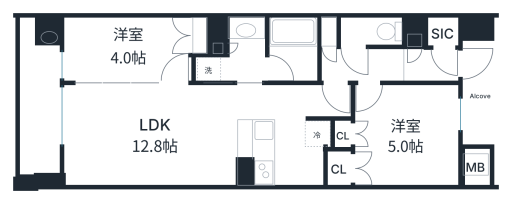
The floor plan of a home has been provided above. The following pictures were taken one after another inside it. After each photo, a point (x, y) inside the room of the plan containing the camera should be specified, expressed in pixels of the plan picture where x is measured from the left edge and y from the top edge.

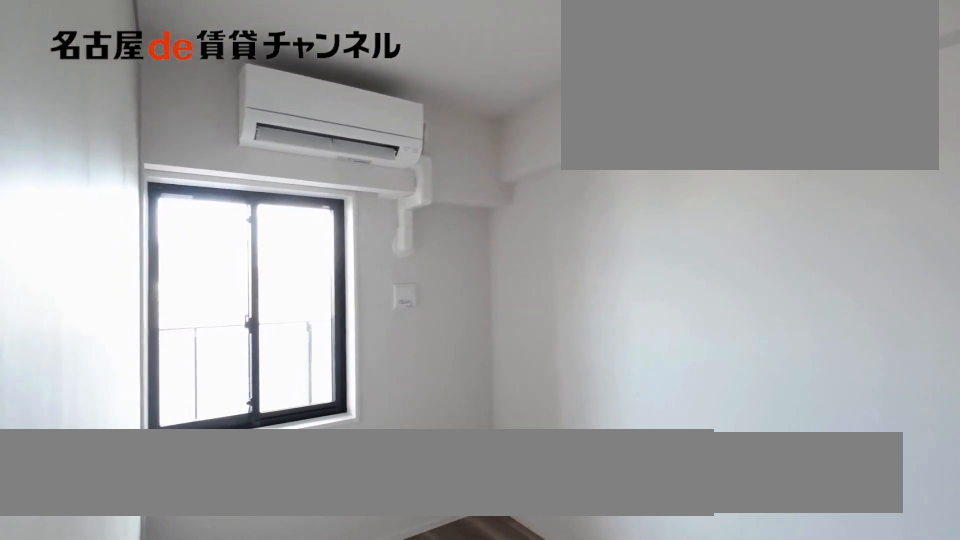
(125, 51)
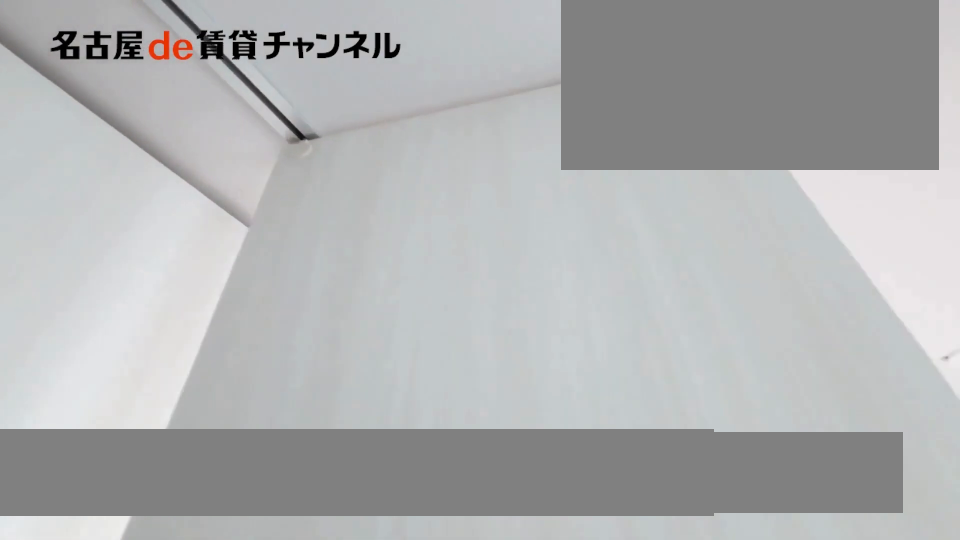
(125, 51)
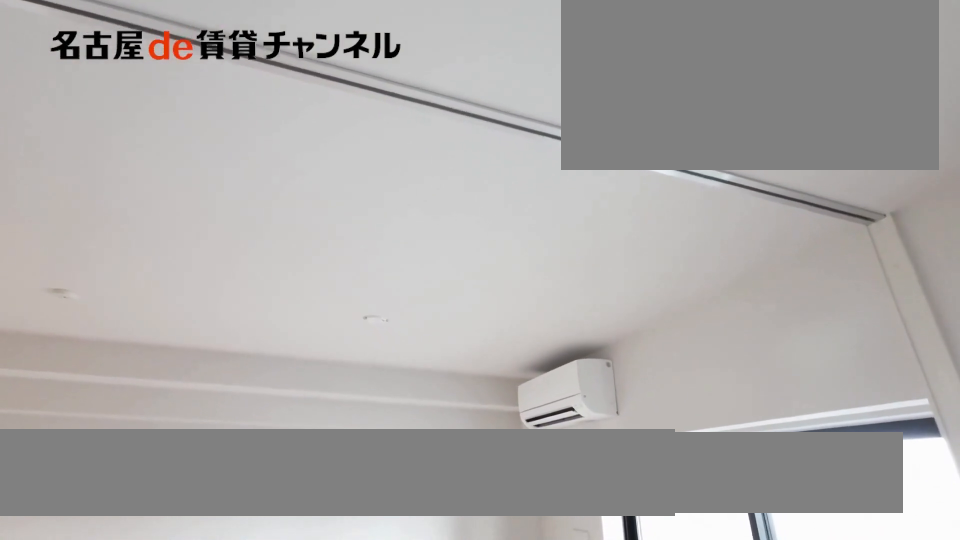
(147, 133)
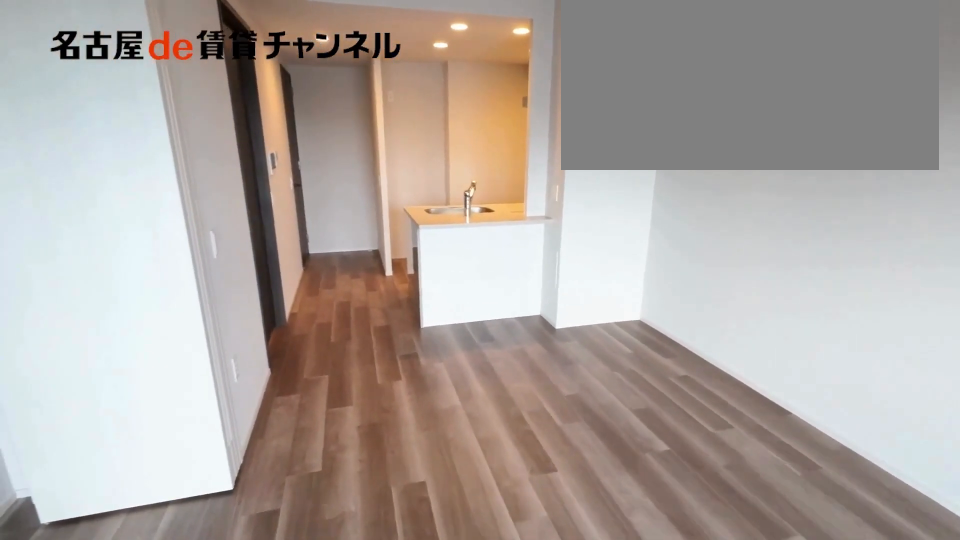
(147, 133)
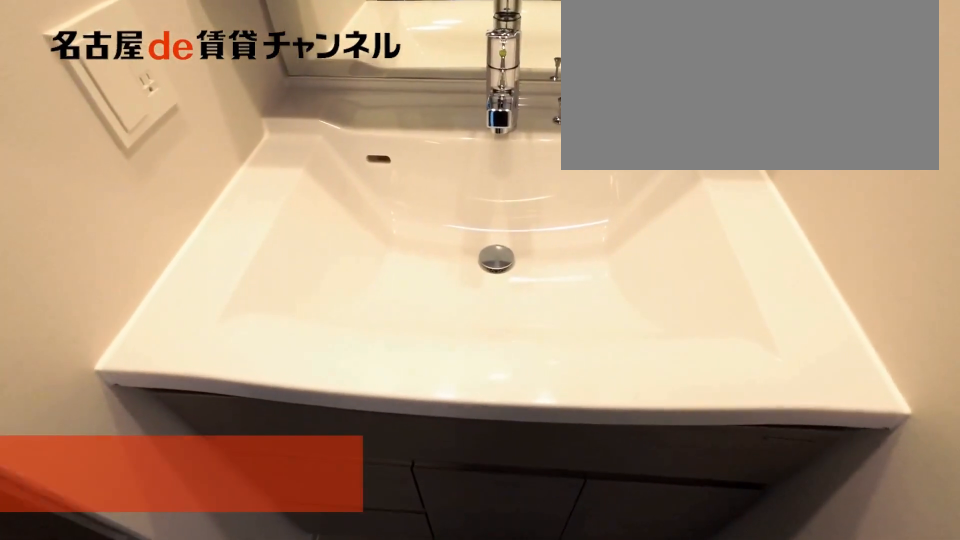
(232, 53)
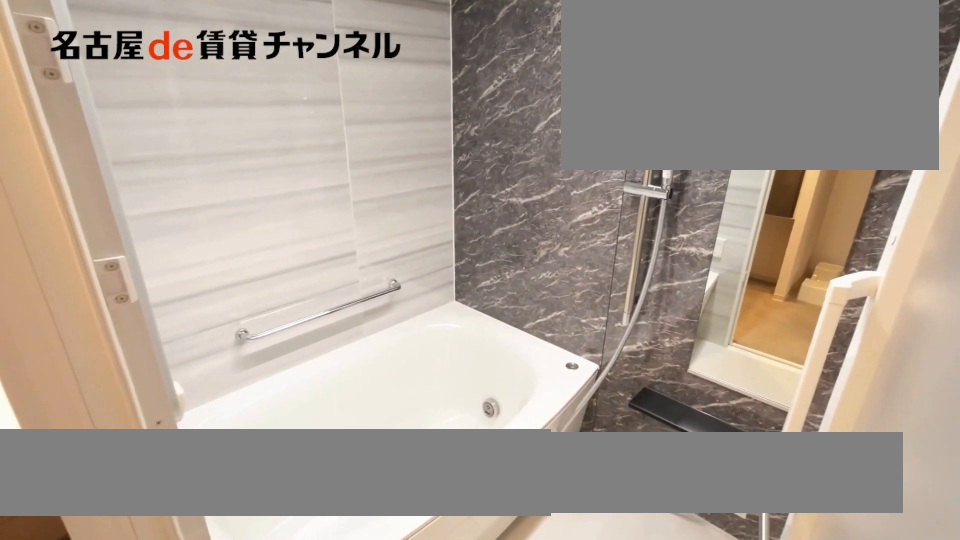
(292, 51)
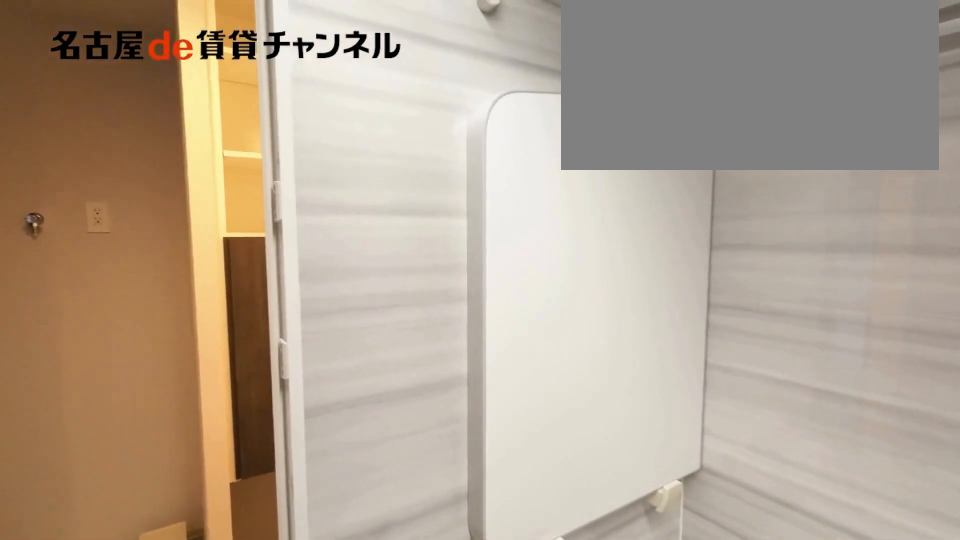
(292, 51)
